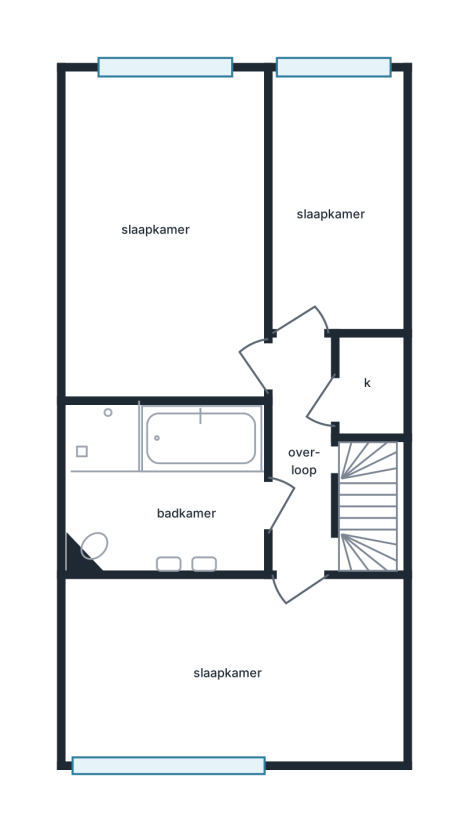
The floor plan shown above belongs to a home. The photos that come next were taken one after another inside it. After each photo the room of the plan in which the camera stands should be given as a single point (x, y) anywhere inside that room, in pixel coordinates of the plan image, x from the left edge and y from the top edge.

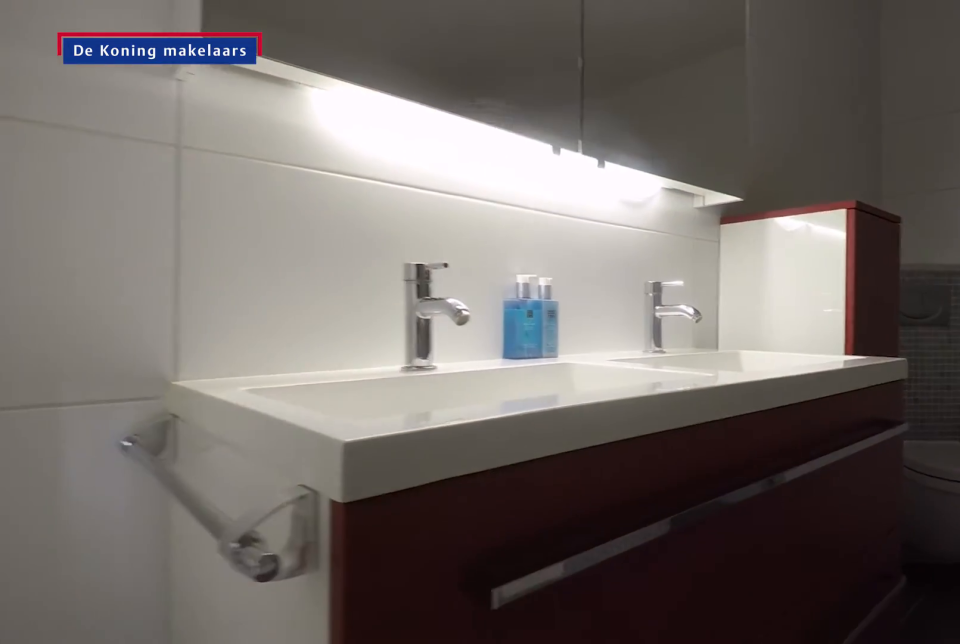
(168, 499)
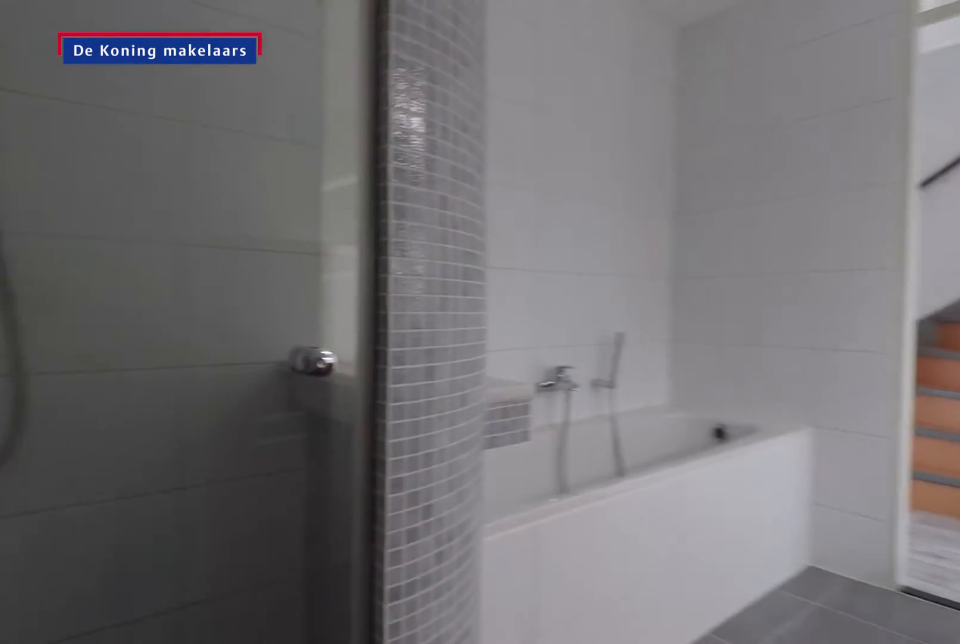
(168, 499)
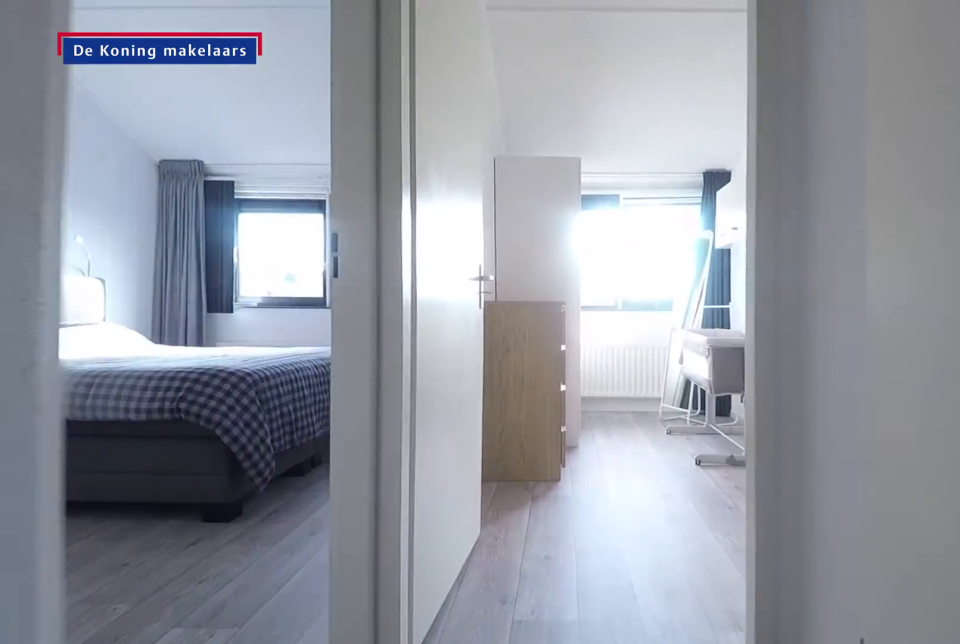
(306, 476)
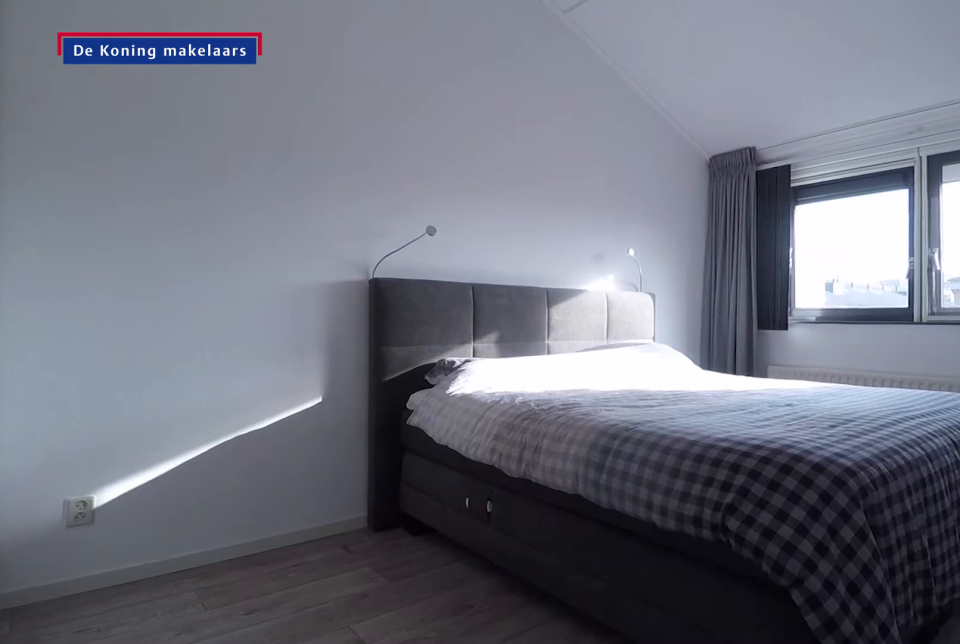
(158, 163)
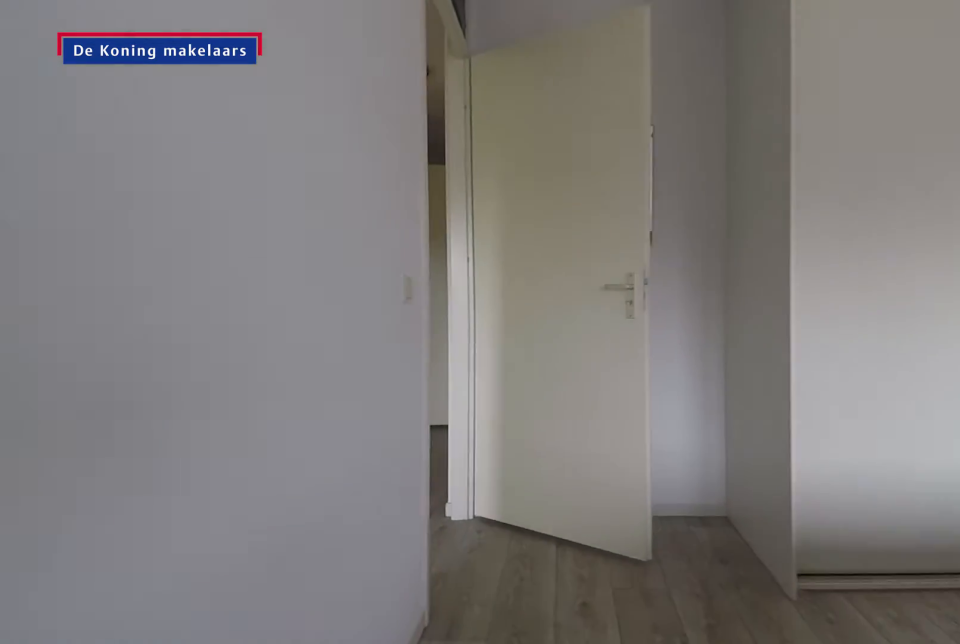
(158, 163)
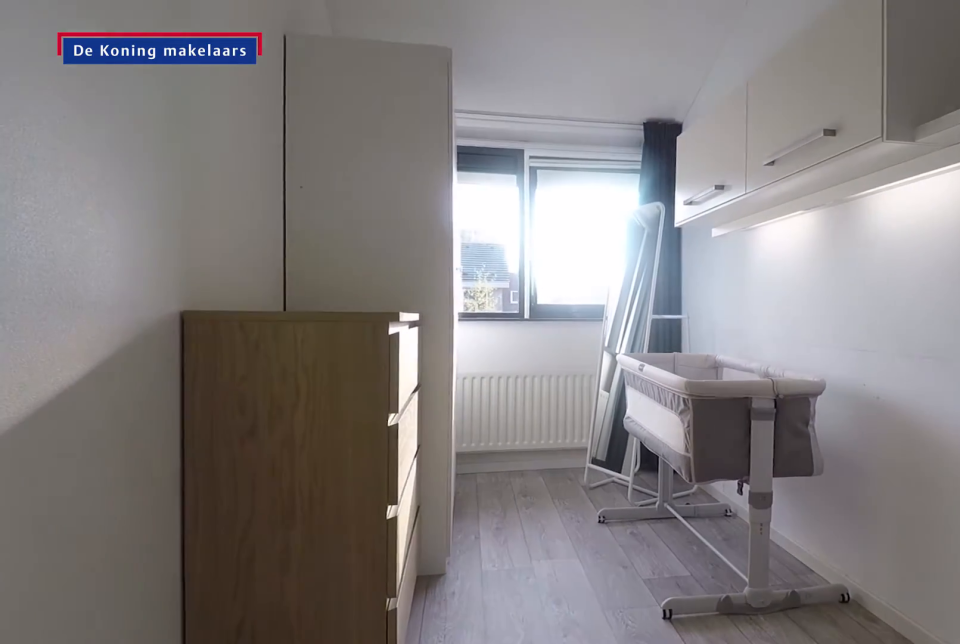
(336, 203)
